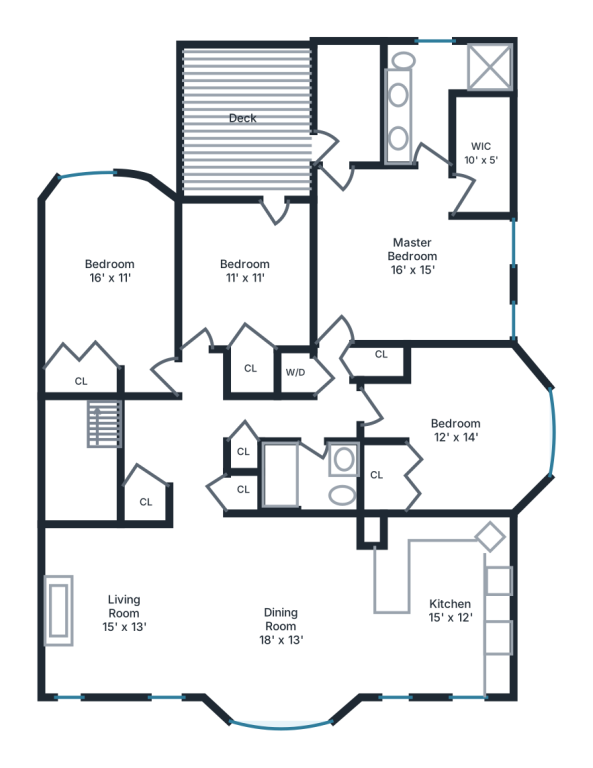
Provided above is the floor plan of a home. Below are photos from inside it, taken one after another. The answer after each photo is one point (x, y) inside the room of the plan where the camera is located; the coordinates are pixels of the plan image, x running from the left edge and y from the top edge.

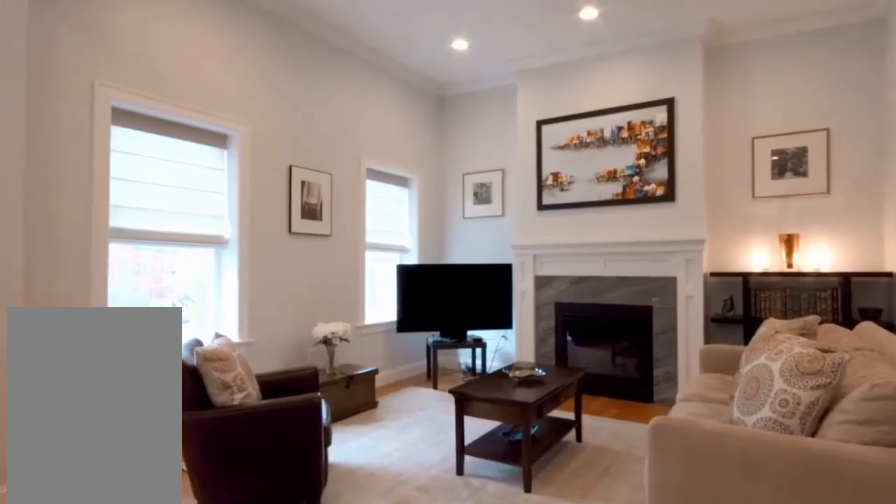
(142, 607)
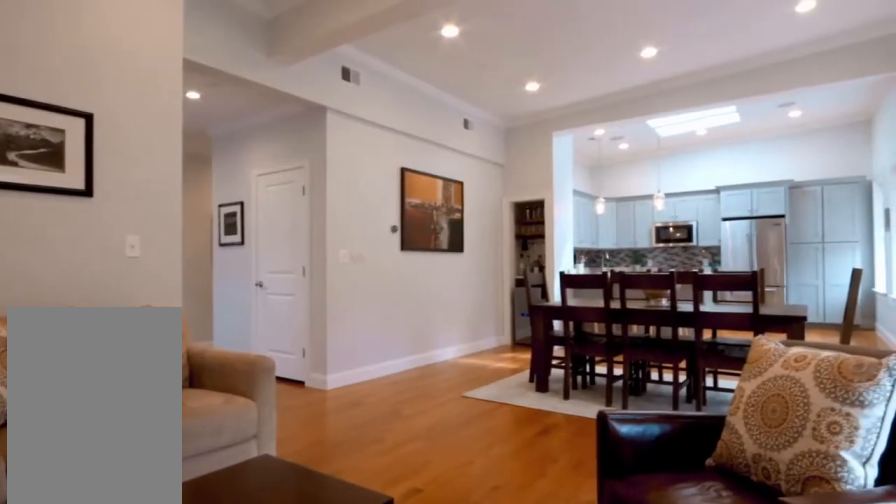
(142, 609)
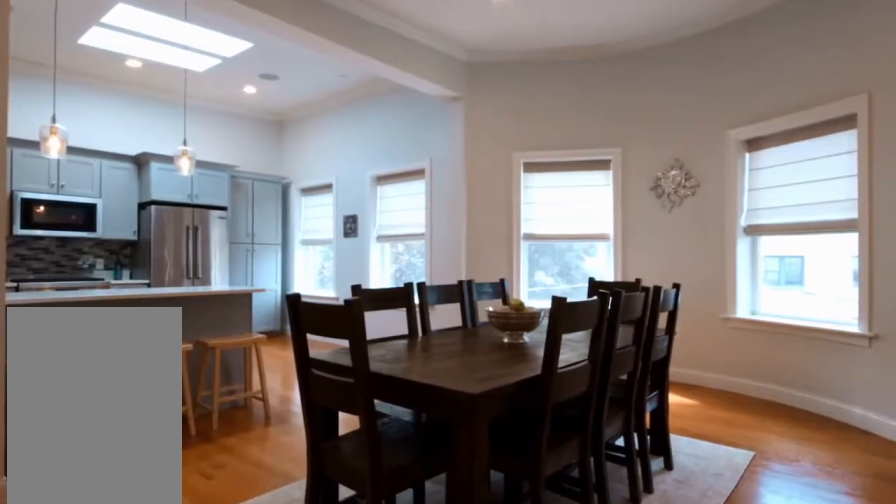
(292, 618)
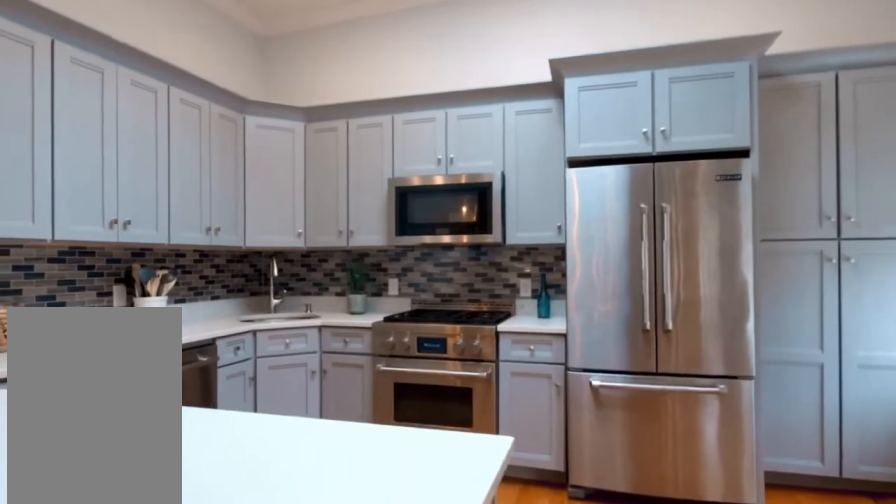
(437, 626)
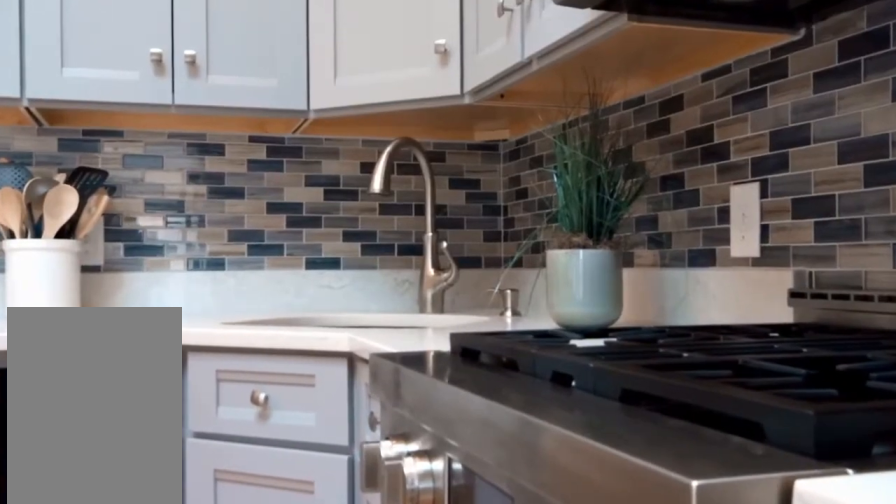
(434, 626)
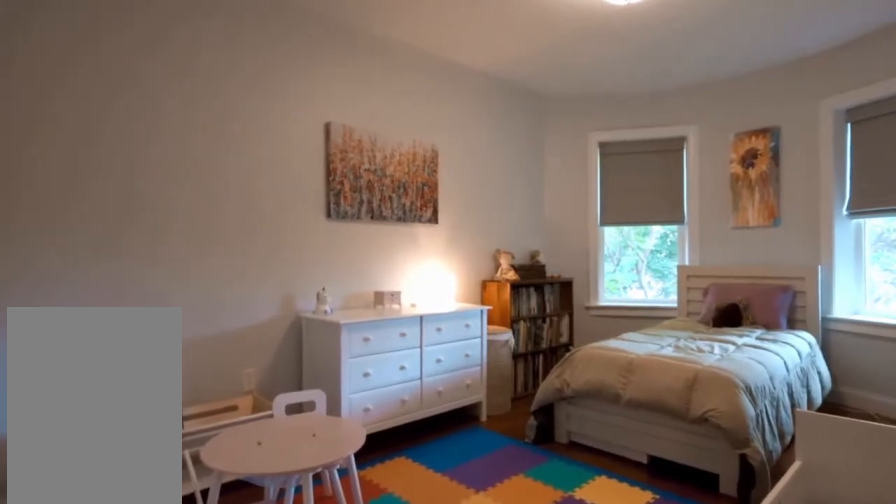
(117, 278)
